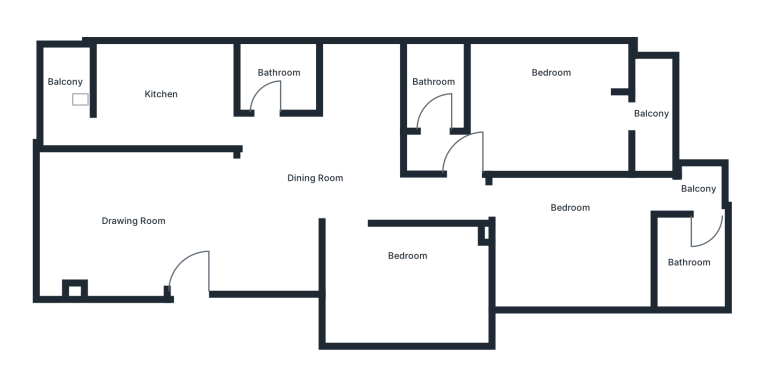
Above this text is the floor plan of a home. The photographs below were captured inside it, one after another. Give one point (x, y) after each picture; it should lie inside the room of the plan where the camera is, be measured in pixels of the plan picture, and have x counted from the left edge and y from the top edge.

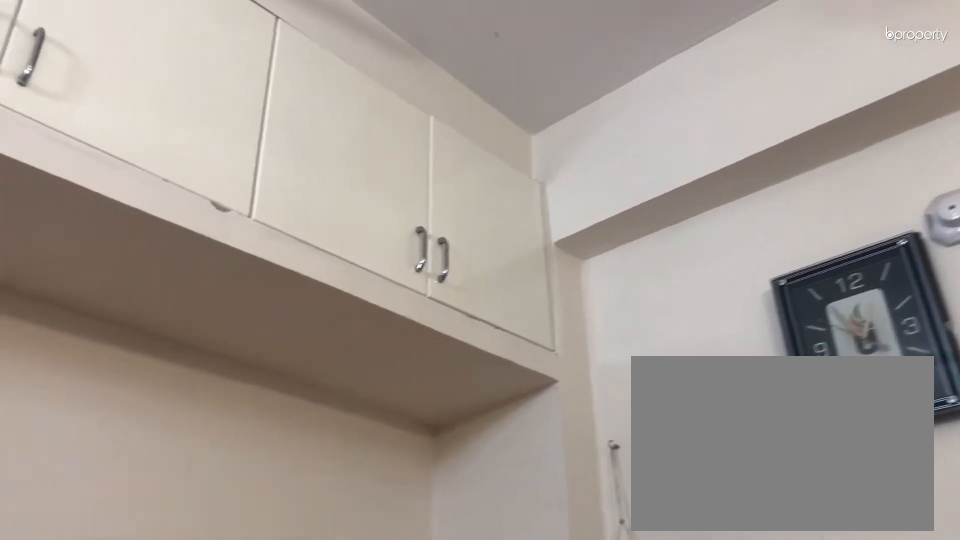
(409, 286)
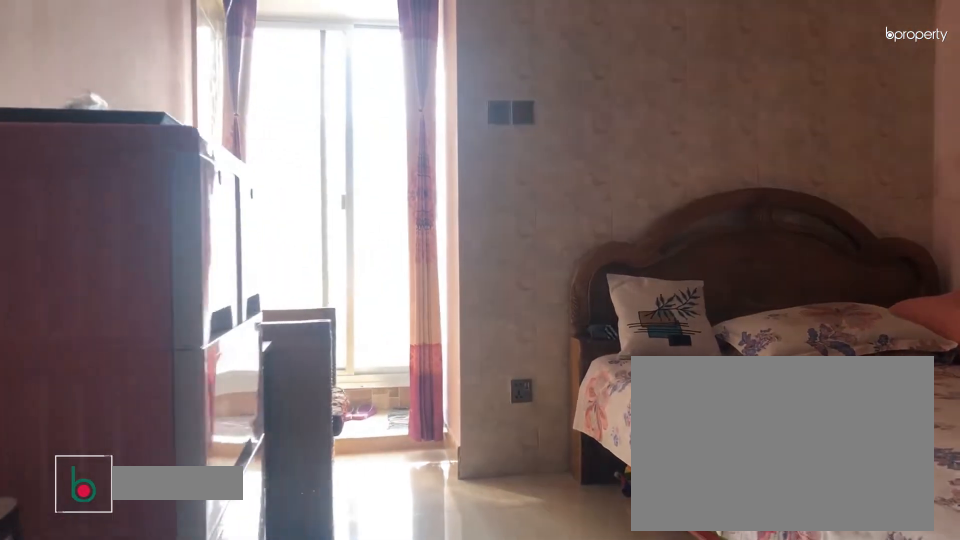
(570, 247)
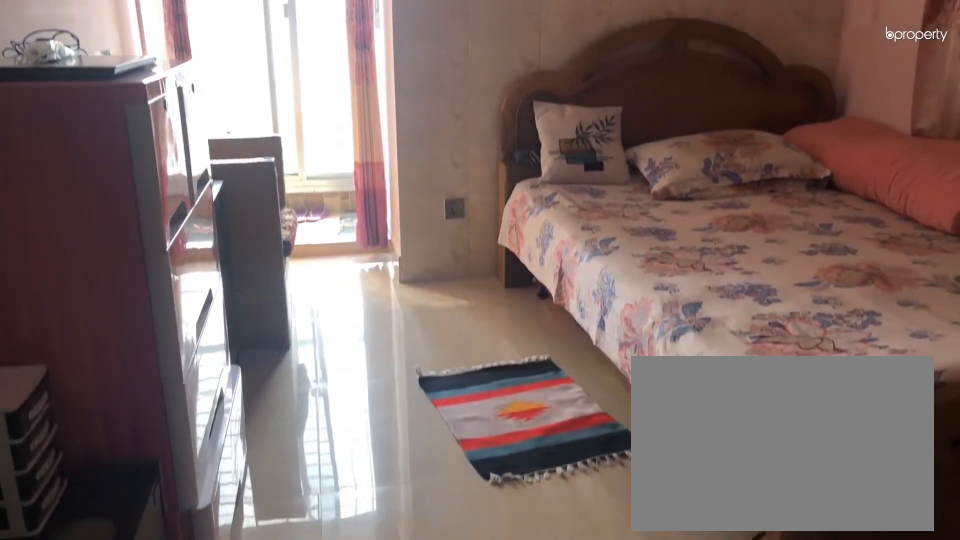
(570, 247)
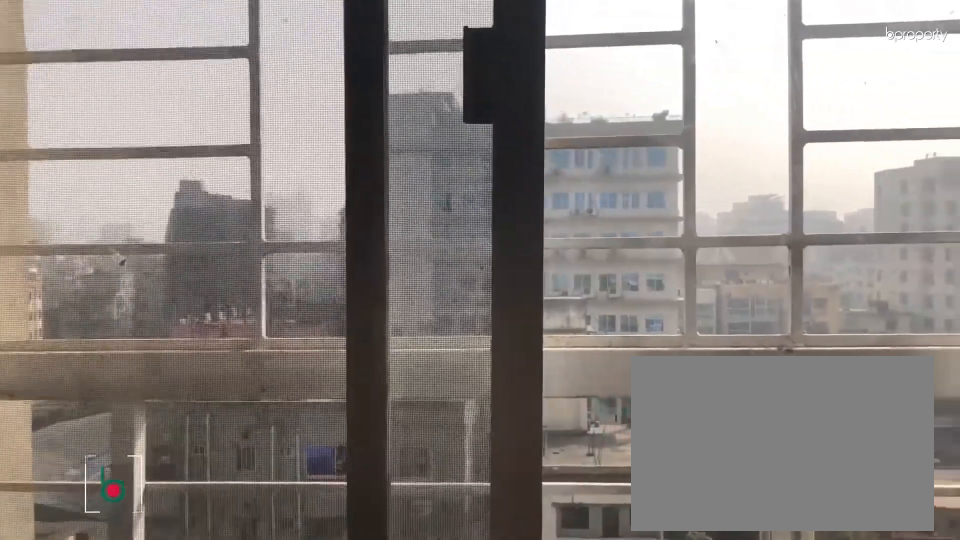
(702, 191)
